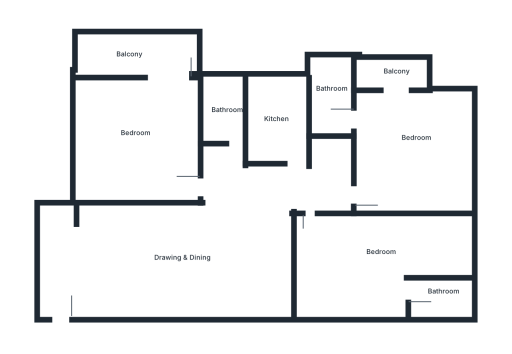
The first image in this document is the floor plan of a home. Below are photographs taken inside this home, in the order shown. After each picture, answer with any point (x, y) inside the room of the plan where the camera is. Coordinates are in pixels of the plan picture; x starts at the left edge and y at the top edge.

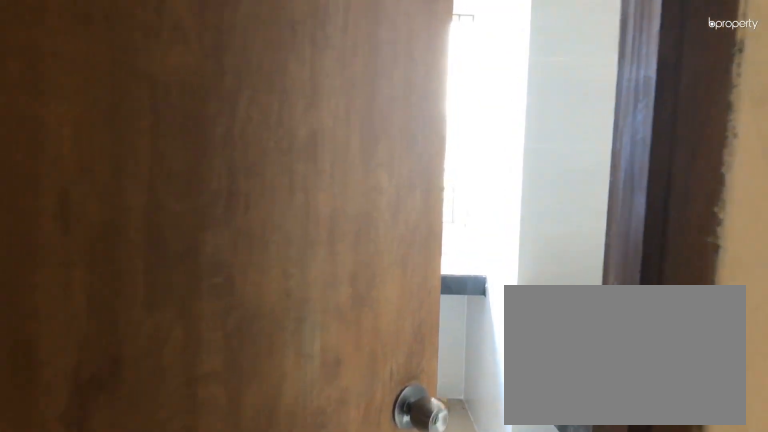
(285, 130)
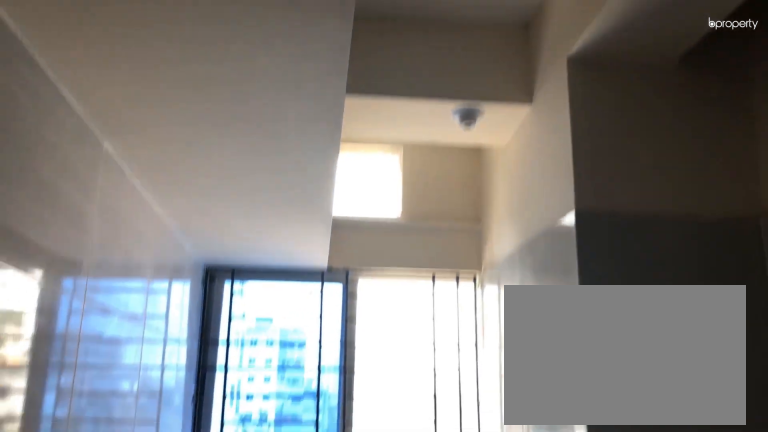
(285, 130)
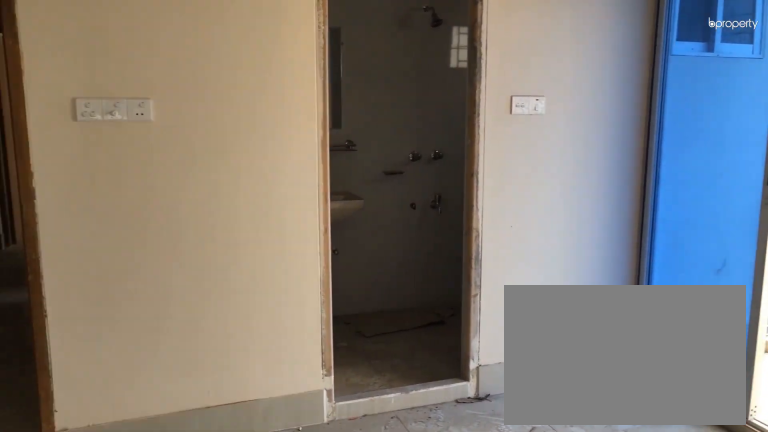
(415, 148)
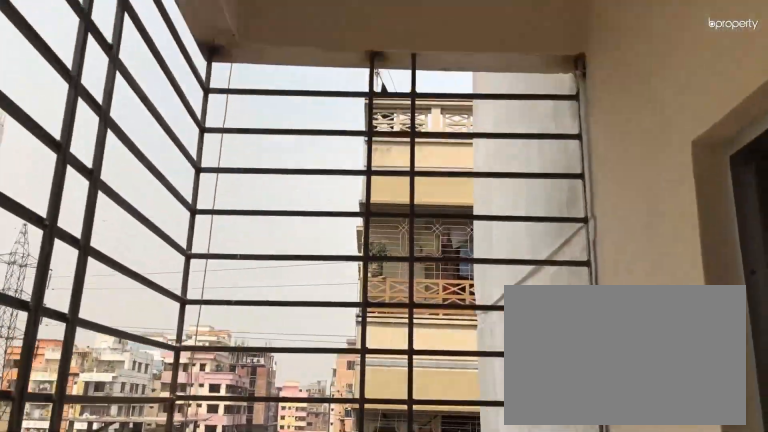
(393, 73)
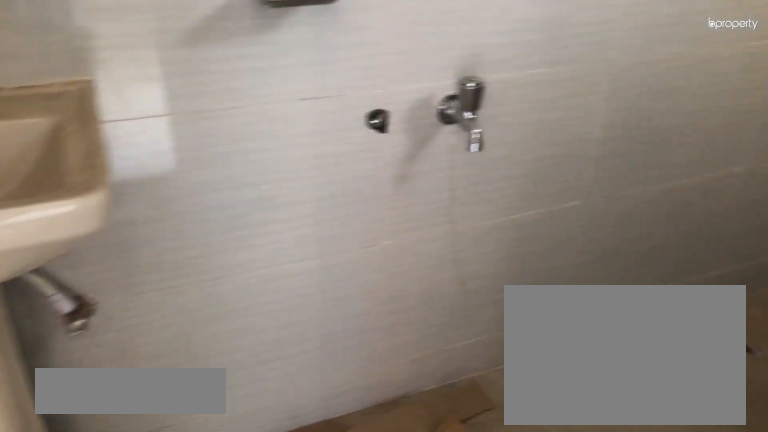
(325, 102)
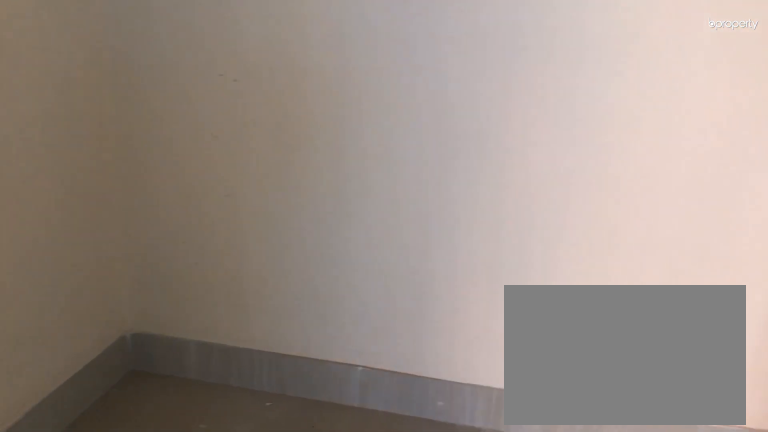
(359, 263)
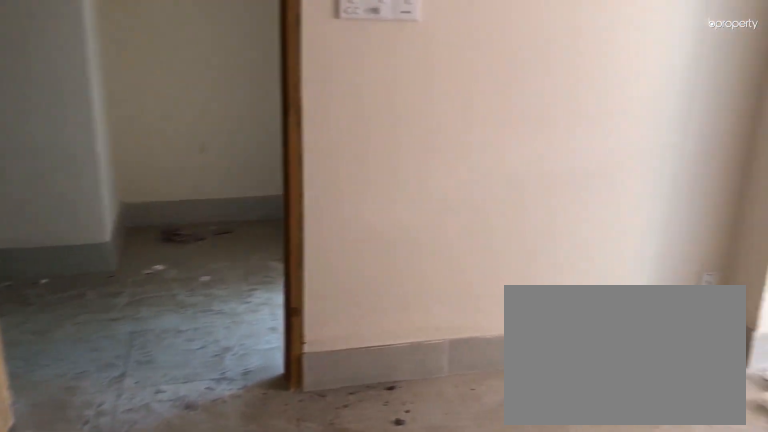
(359, 263)
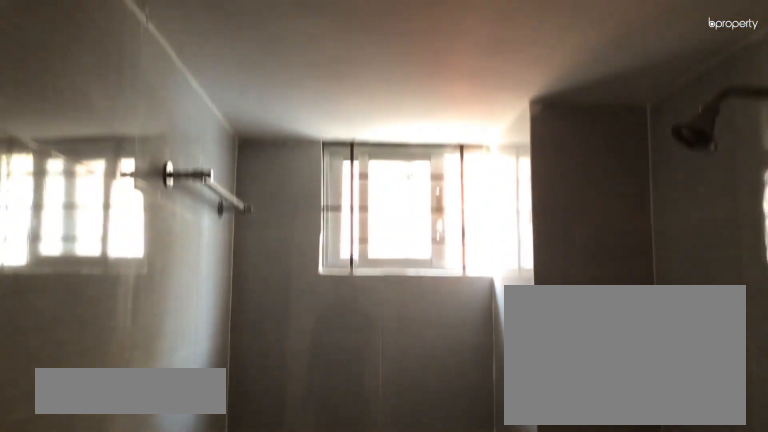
(446, 301)
